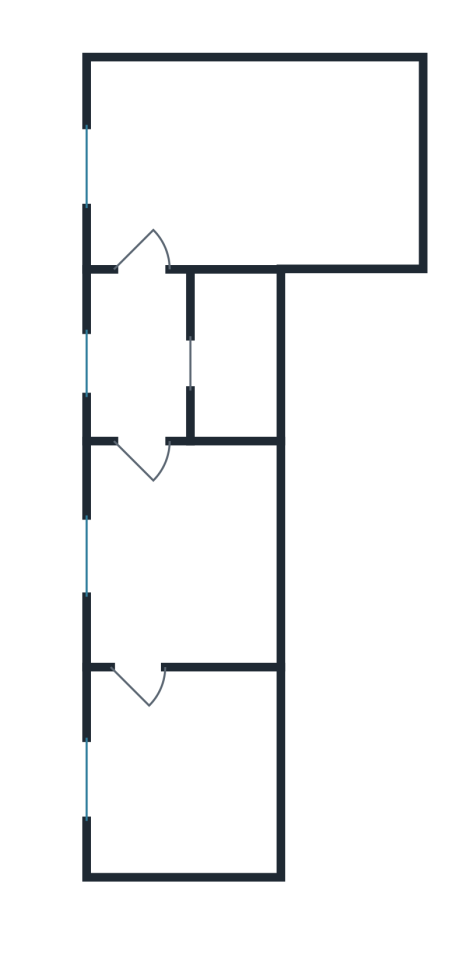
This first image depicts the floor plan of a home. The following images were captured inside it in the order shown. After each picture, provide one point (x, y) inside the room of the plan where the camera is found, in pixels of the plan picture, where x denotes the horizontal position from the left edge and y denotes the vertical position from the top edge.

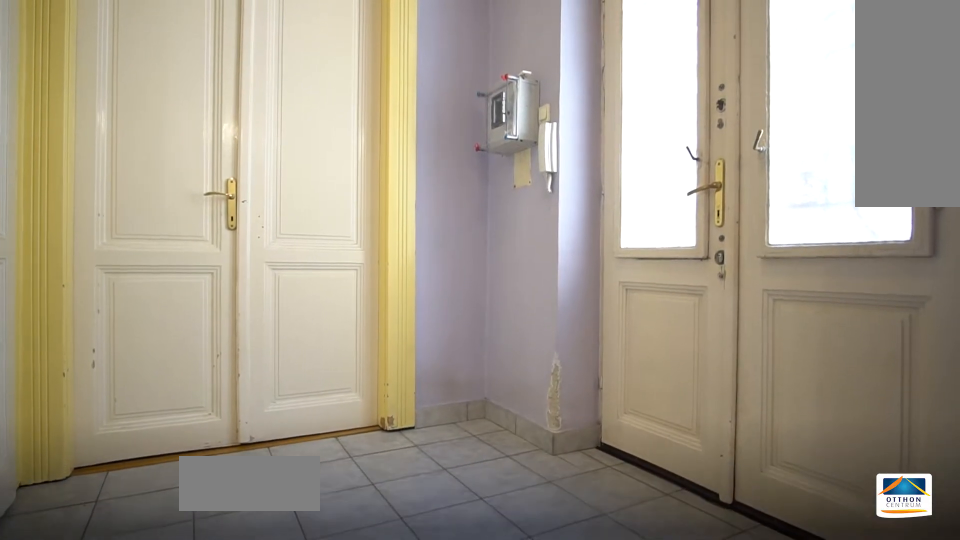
(144, 357)
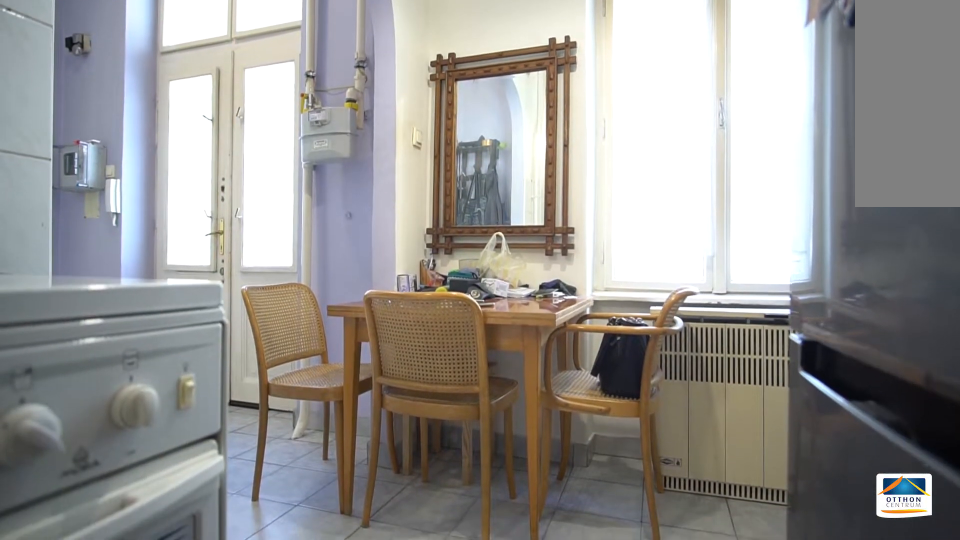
(273, 162)
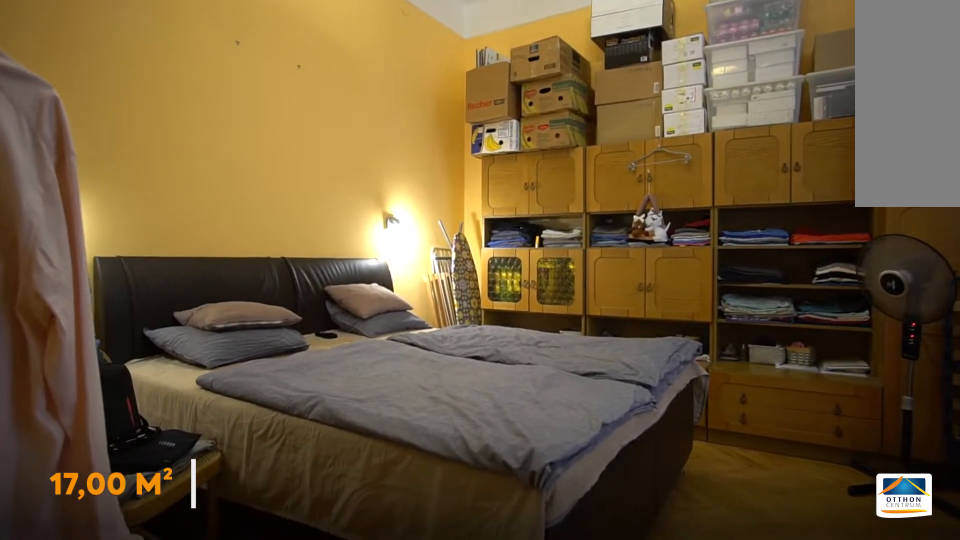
(197, 772)
